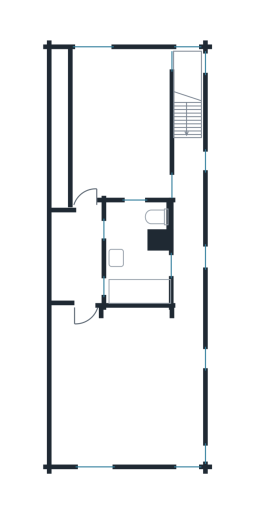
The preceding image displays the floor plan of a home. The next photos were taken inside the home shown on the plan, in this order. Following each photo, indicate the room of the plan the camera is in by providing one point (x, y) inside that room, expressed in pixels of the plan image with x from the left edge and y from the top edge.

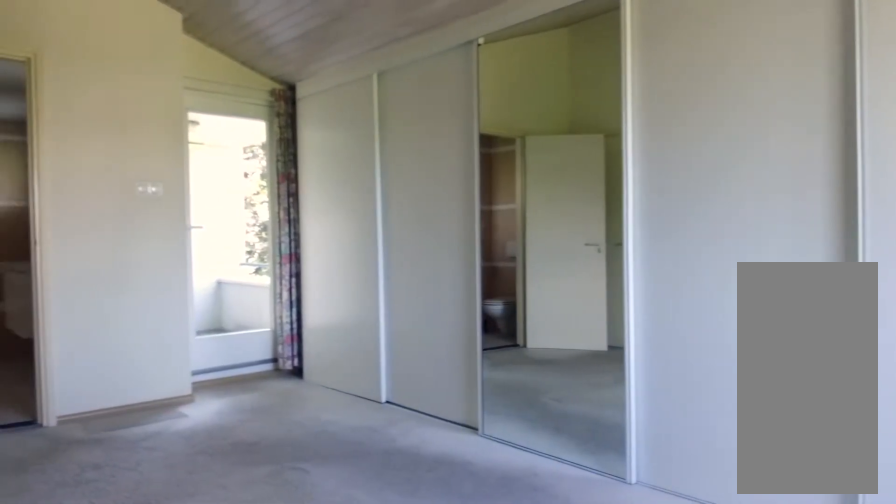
(111, 127)
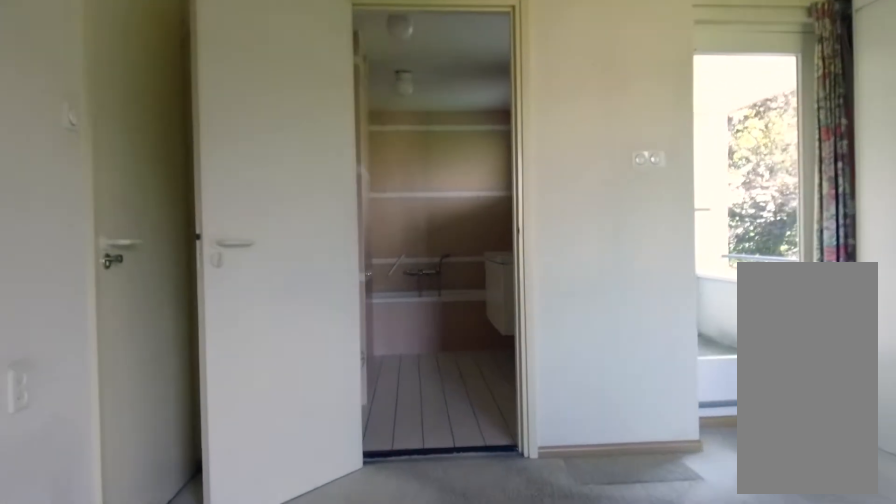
(111, 127)
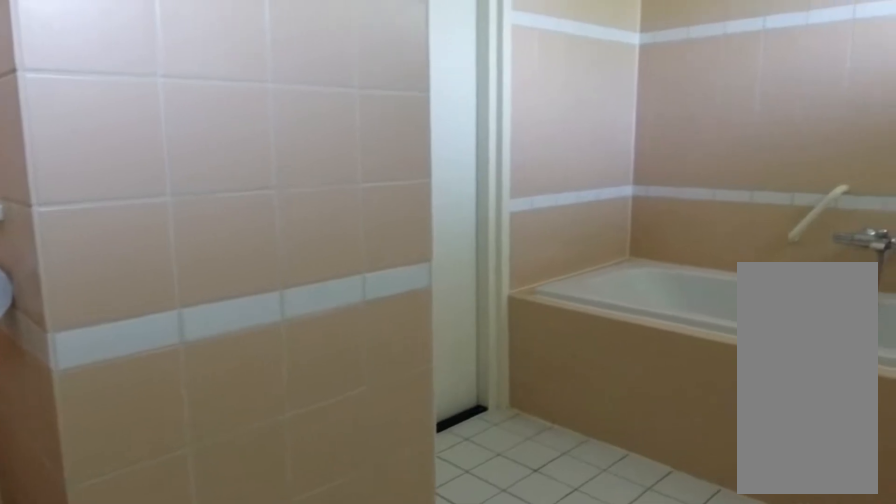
(137, 242)
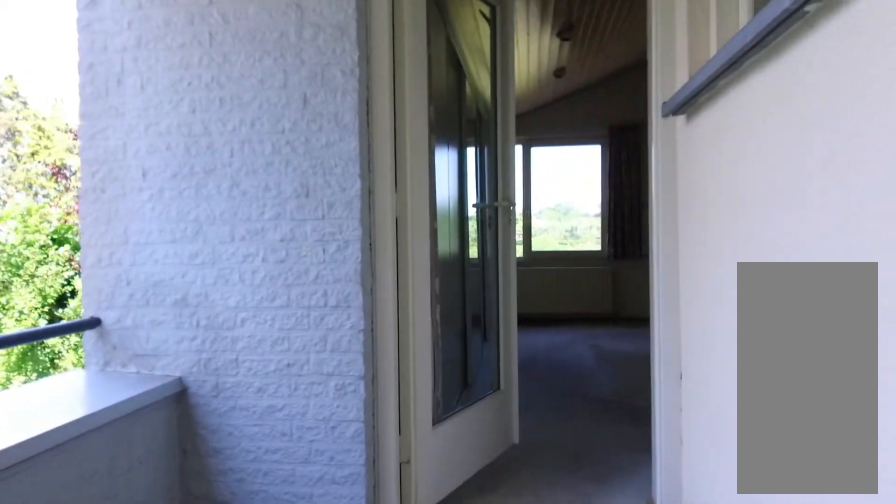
(76, 258)
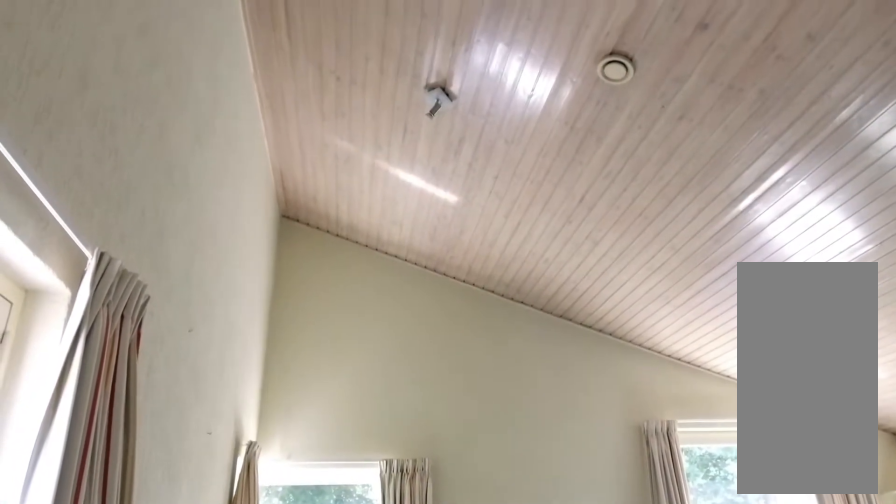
(128, 385)
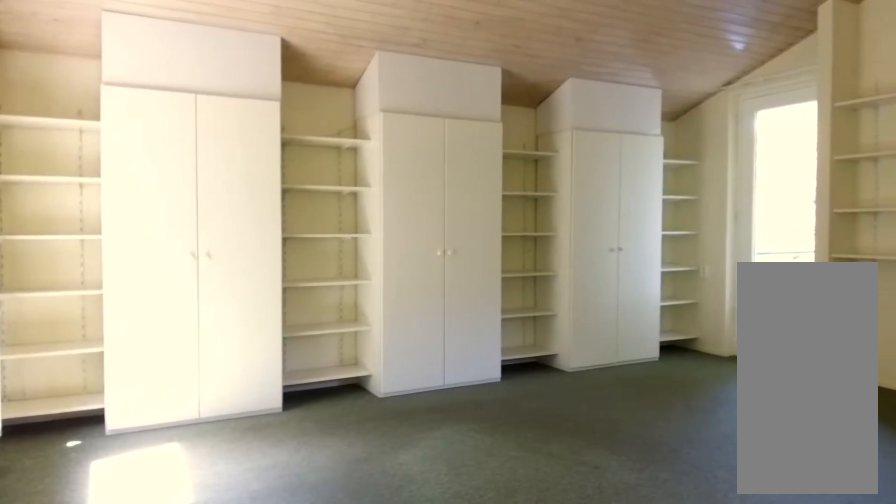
(128, 385)
